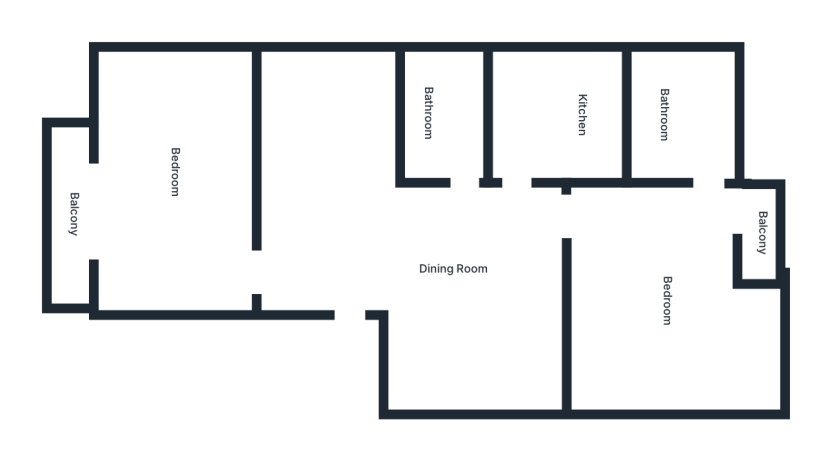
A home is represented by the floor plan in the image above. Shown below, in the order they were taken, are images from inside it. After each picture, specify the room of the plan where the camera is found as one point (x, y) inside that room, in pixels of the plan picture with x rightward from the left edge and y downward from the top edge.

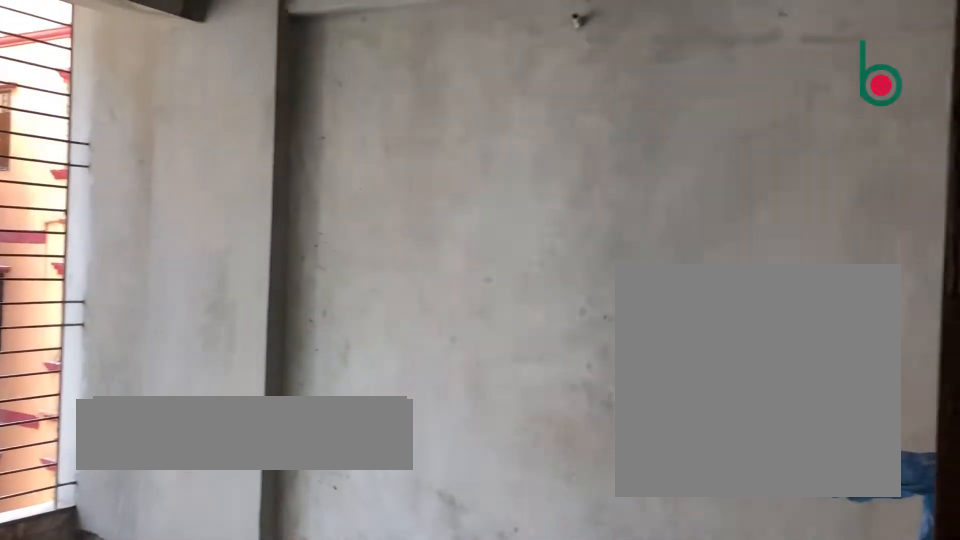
(667, 301)
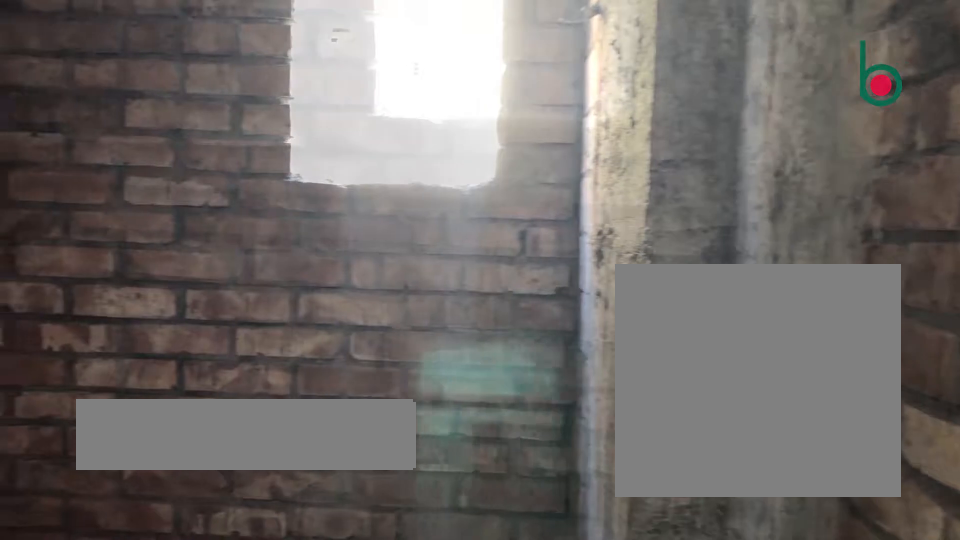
(676, 116)
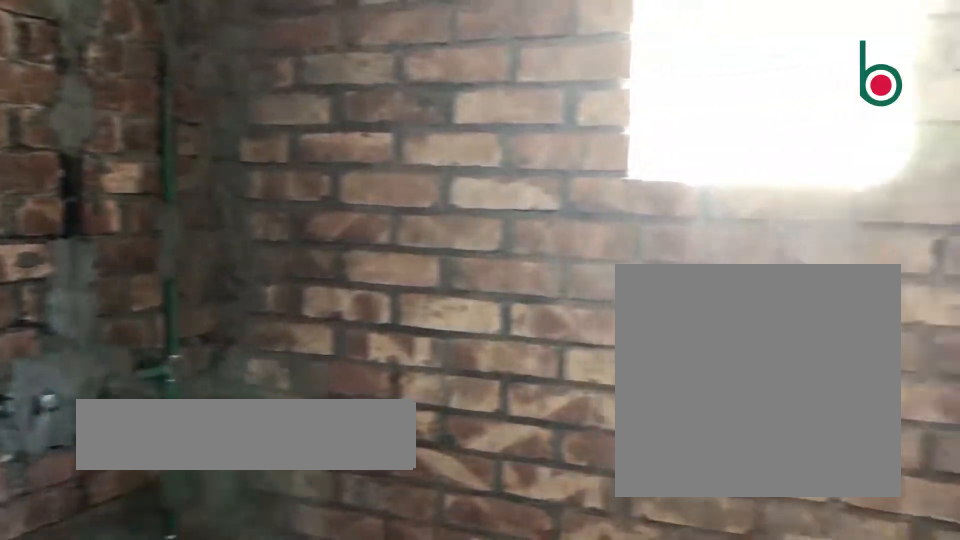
(676, 116)
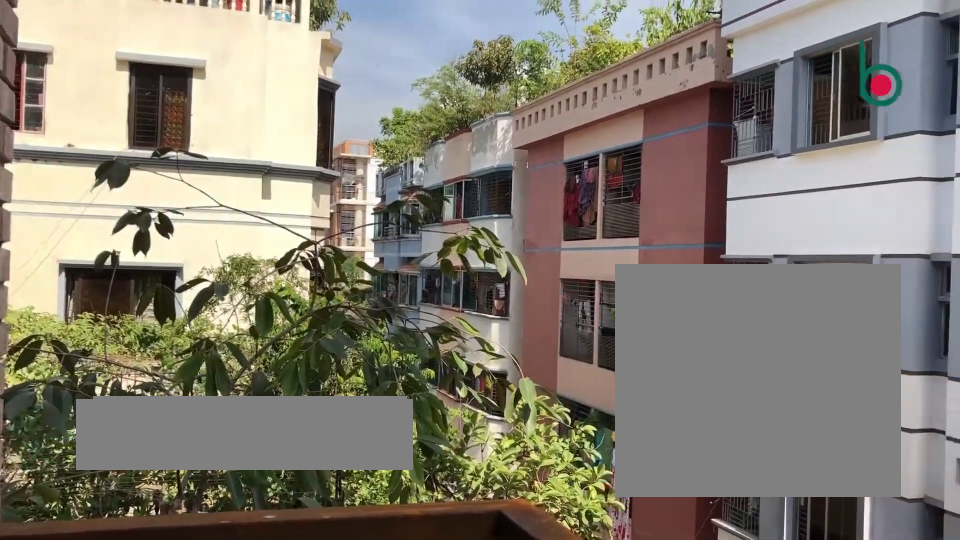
(760, 232)
